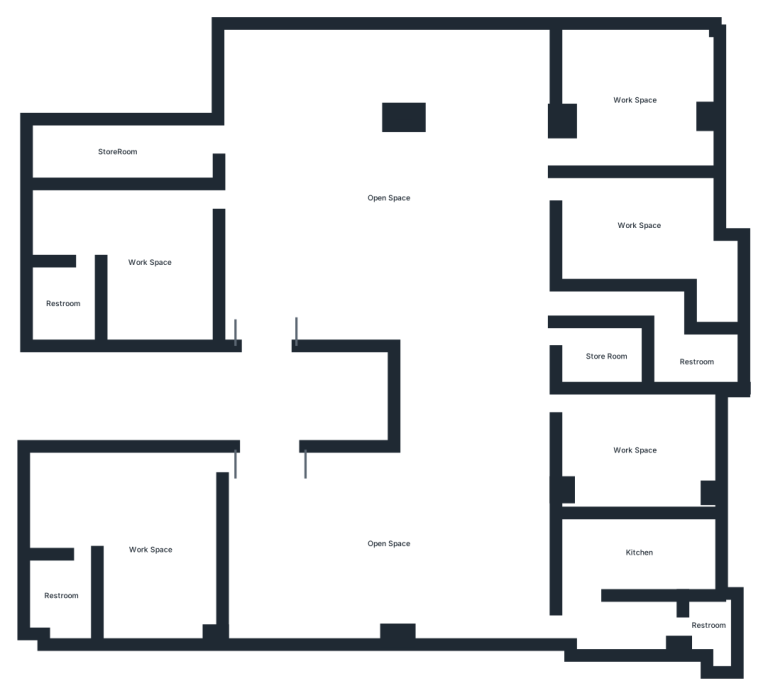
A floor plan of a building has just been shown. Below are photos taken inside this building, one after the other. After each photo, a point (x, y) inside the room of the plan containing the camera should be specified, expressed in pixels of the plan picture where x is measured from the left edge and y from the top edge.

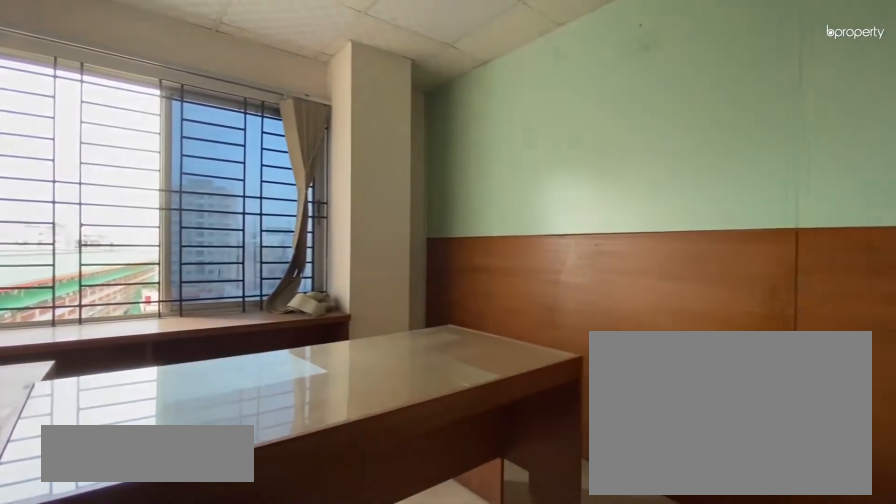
(633, 449)
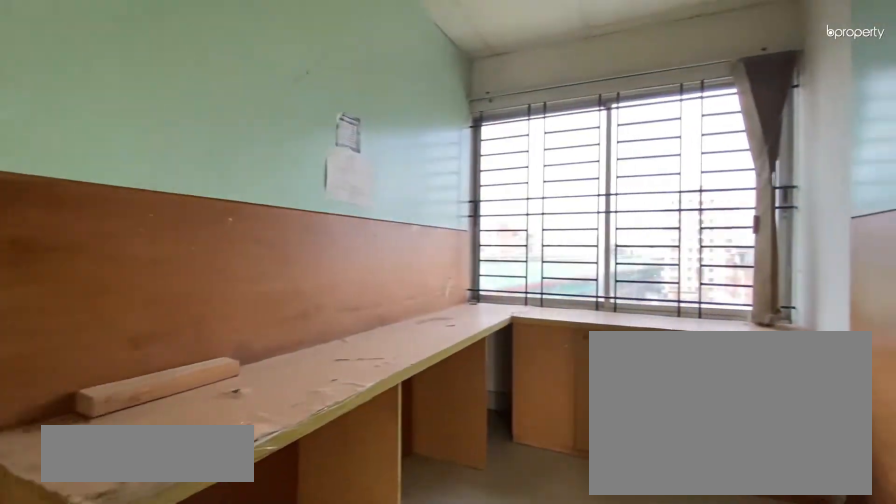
(636, 555)
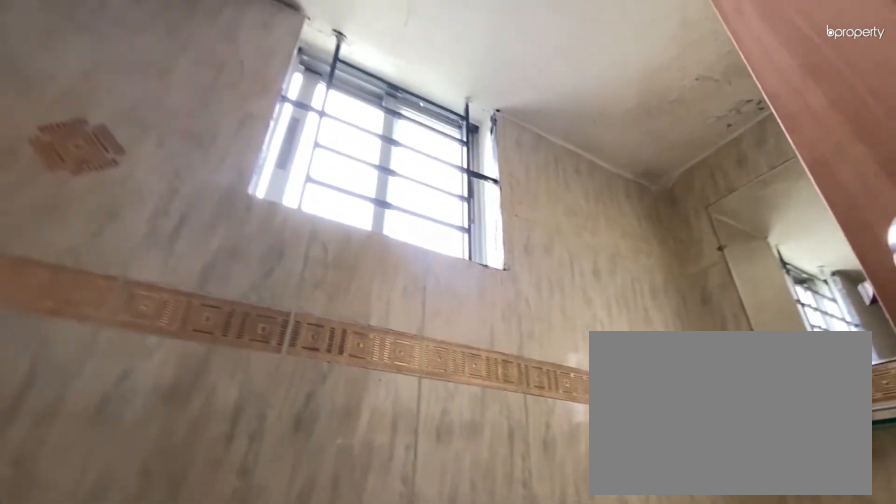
(708, 624)
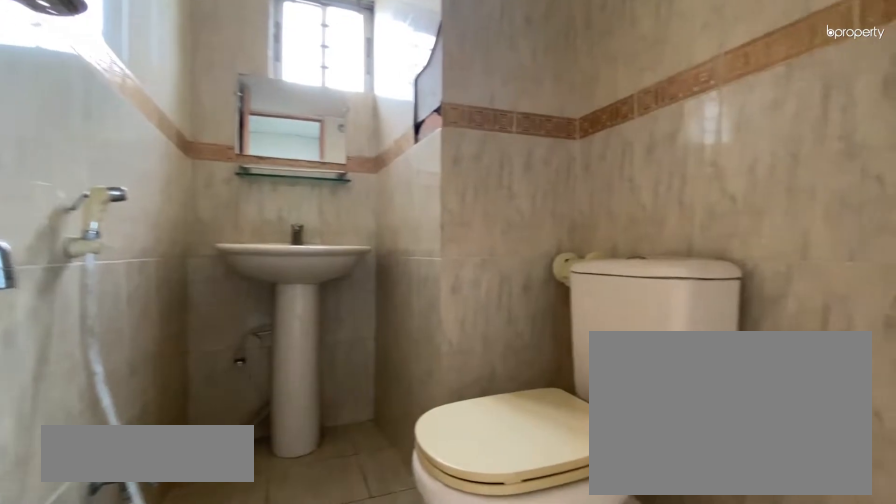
(61, 594)
